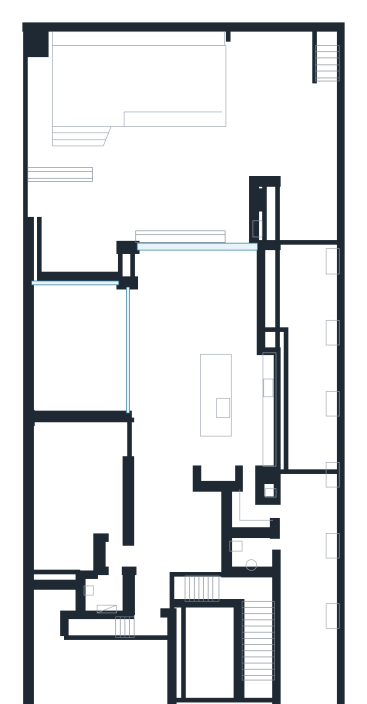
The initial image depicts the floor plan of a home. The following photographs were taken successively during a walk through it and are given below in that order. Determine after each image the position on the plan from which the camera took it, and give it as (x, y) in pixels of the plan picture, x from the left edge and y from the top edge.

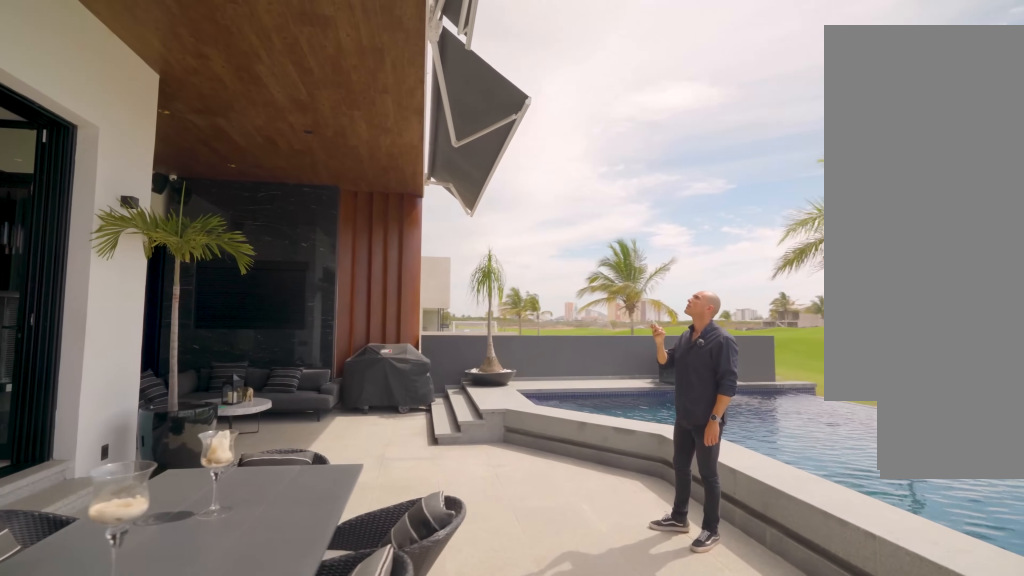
(240, 181)
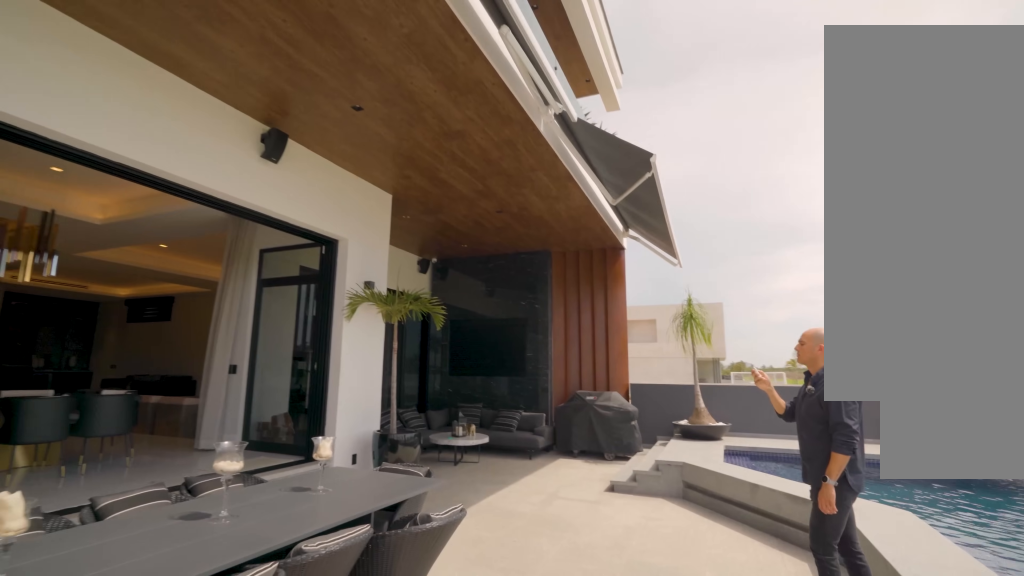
(240, 181)
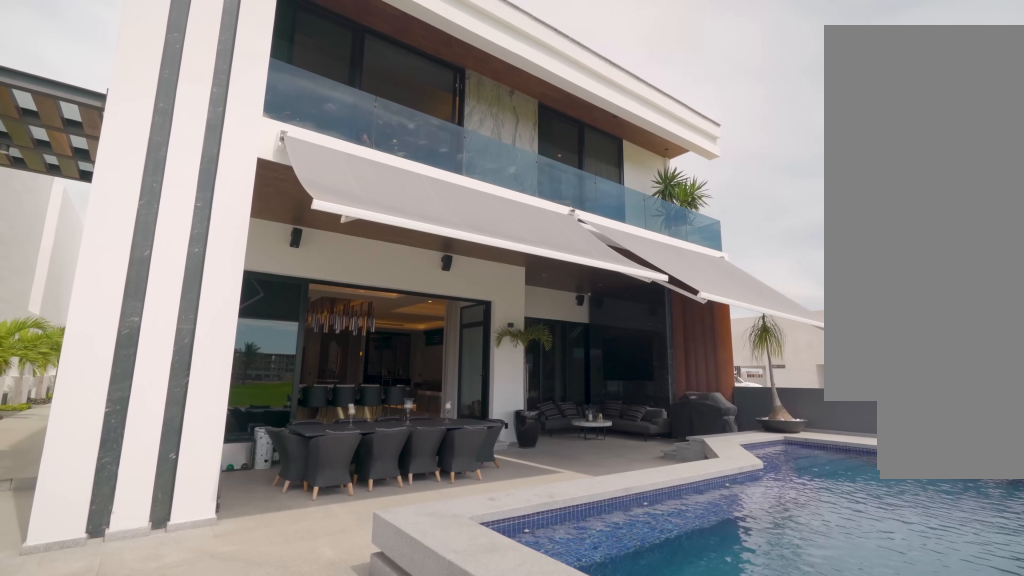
(255, 119)
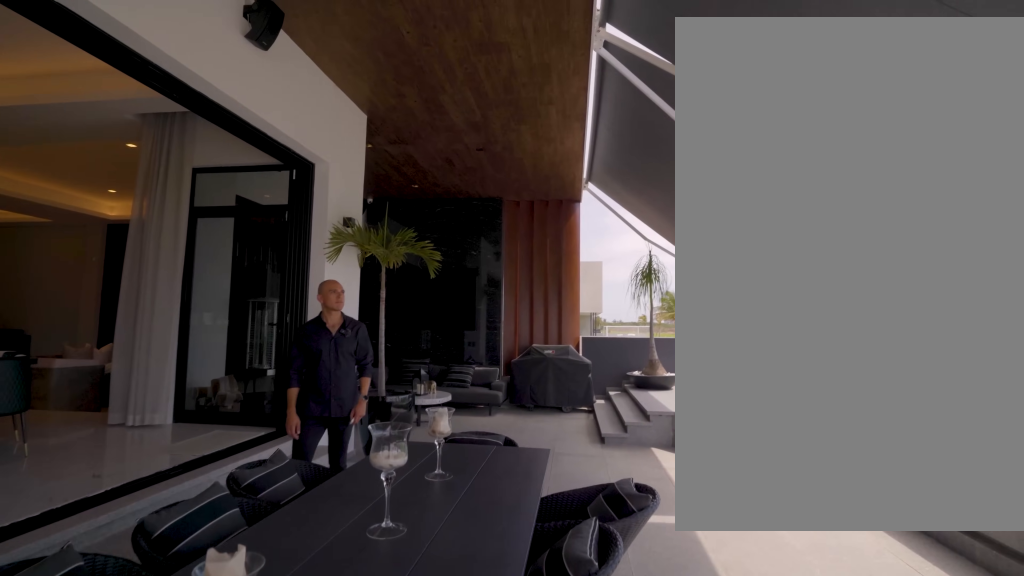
(245, 179)
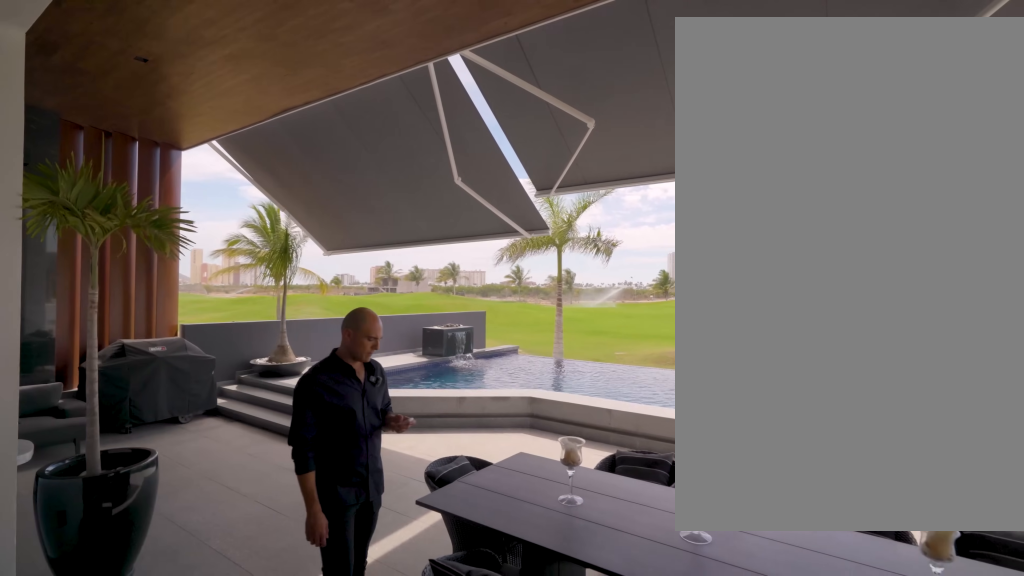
(183, 245)
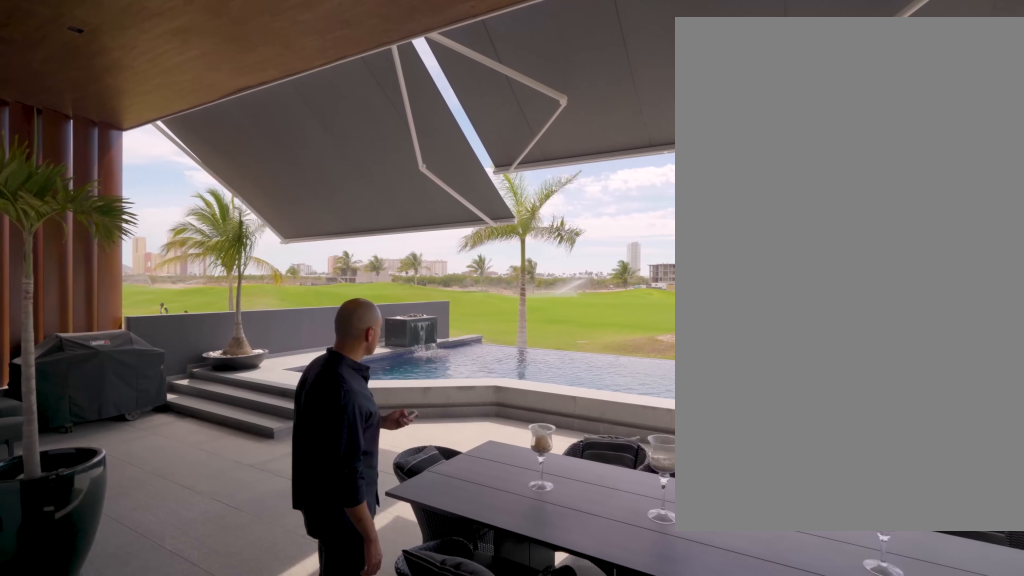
(182, 244)
